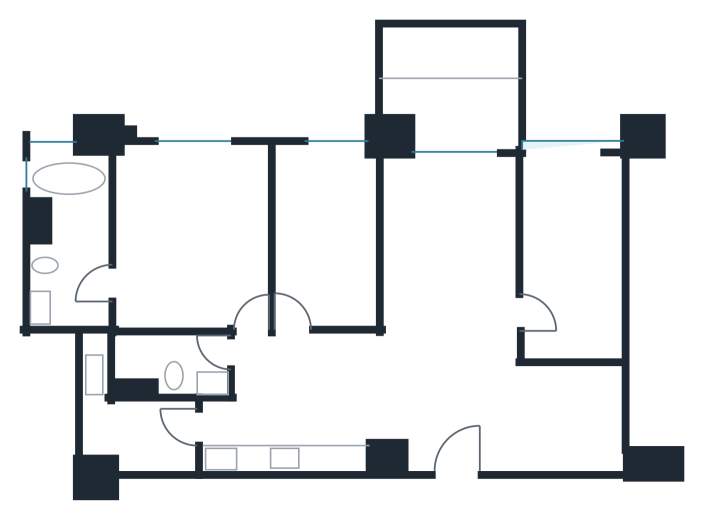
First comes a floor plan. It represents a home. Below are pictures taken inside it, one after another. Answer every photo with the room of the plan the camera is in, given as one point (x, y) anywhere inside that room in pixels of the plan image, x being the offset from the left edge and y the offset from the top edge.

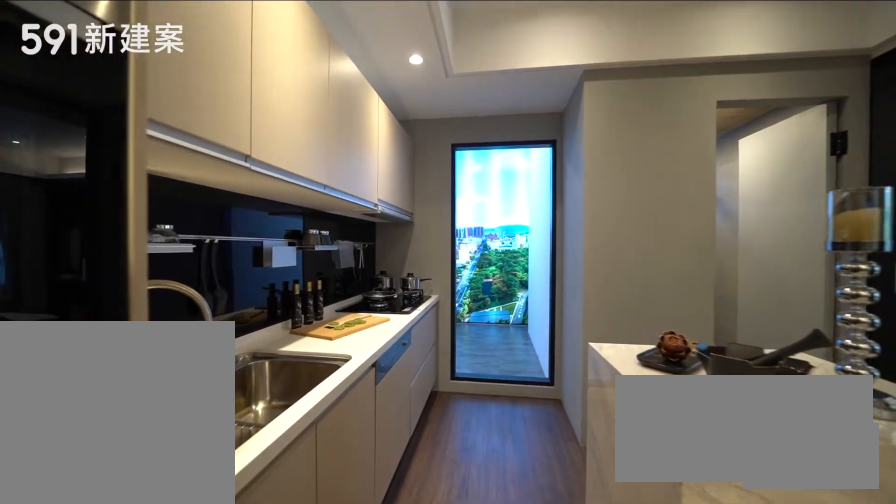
(275, 443)
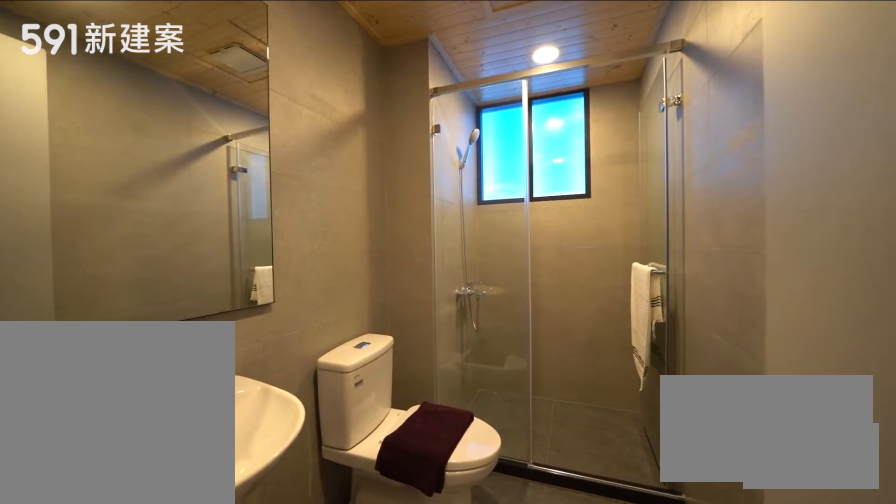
(166, 367)
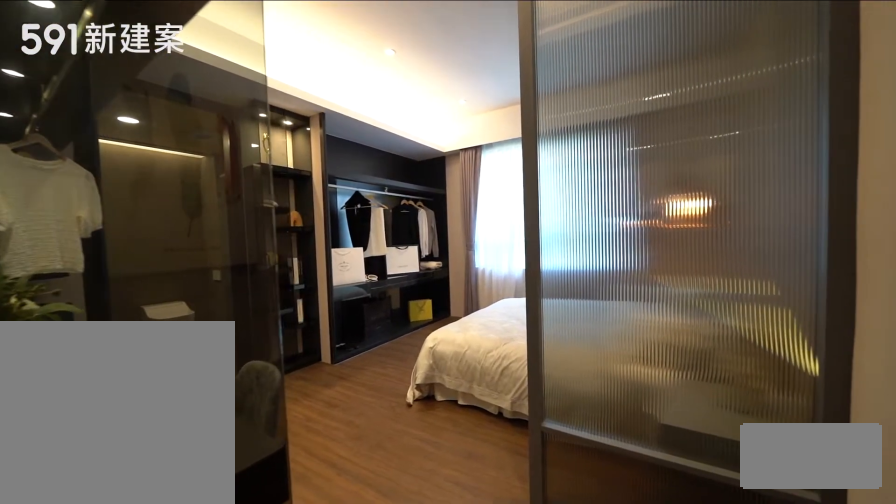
(192, 232)
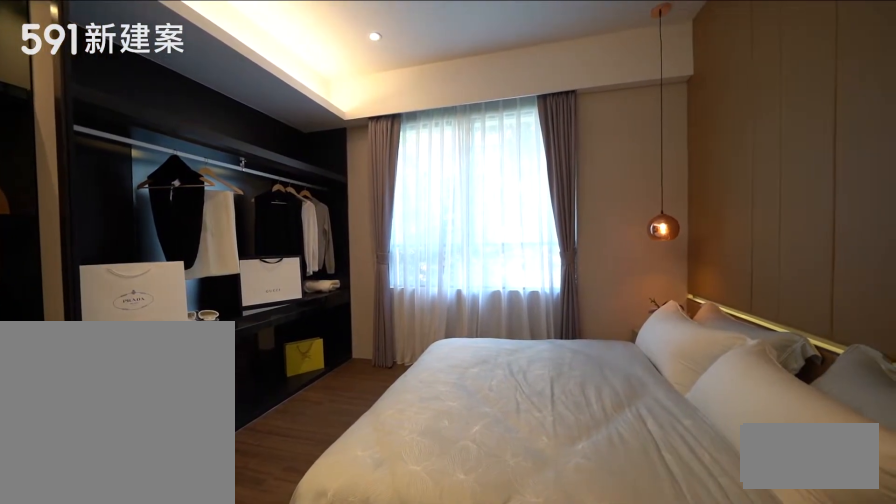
(192, 232)
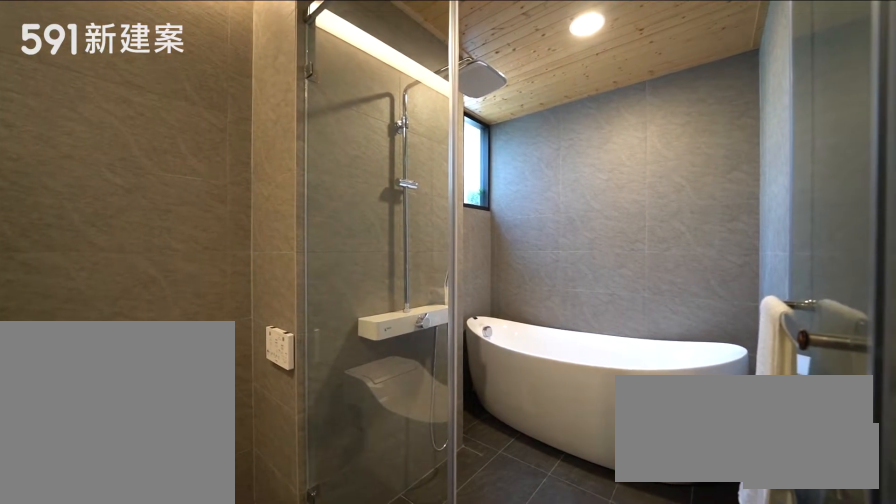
(67, 240)
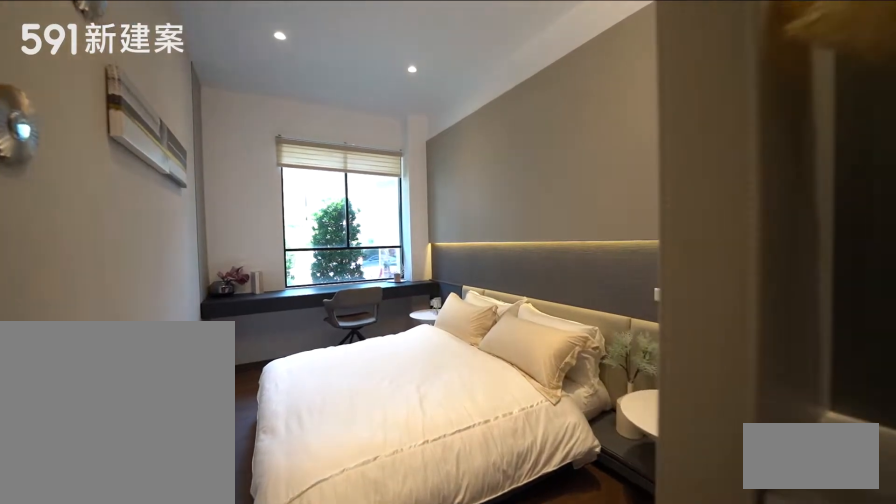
(329, 235)
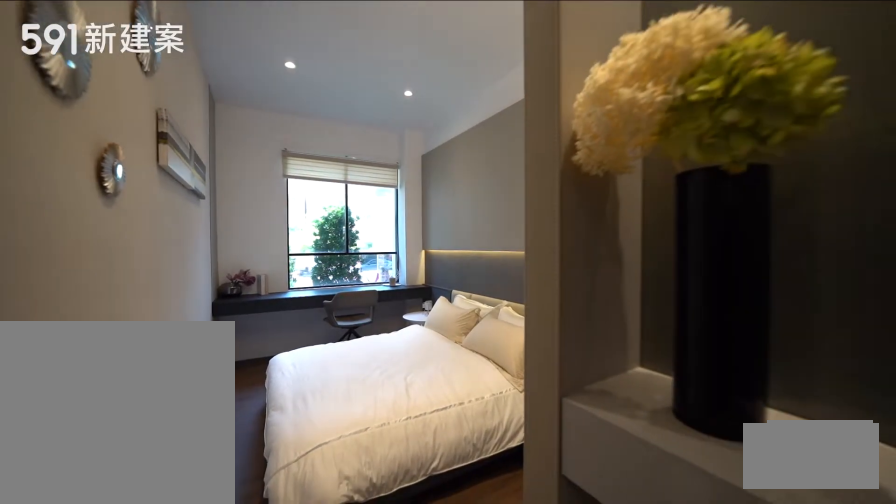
(329, 235)
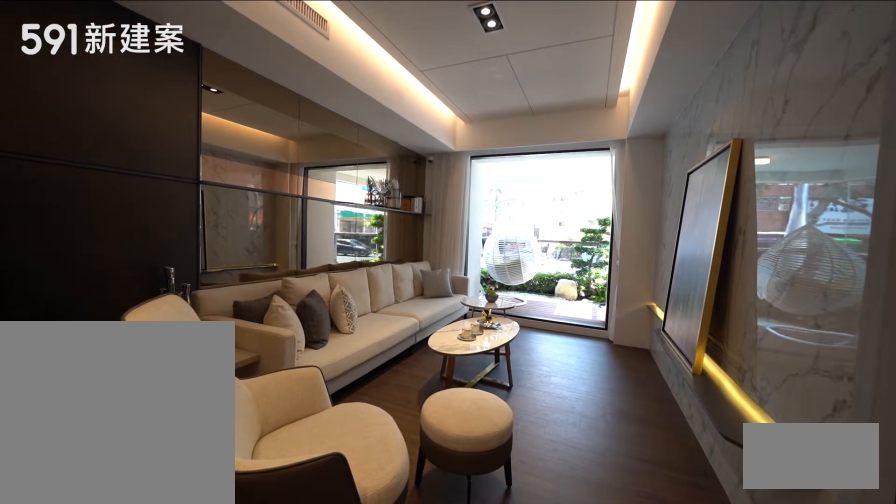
(450, 240)
